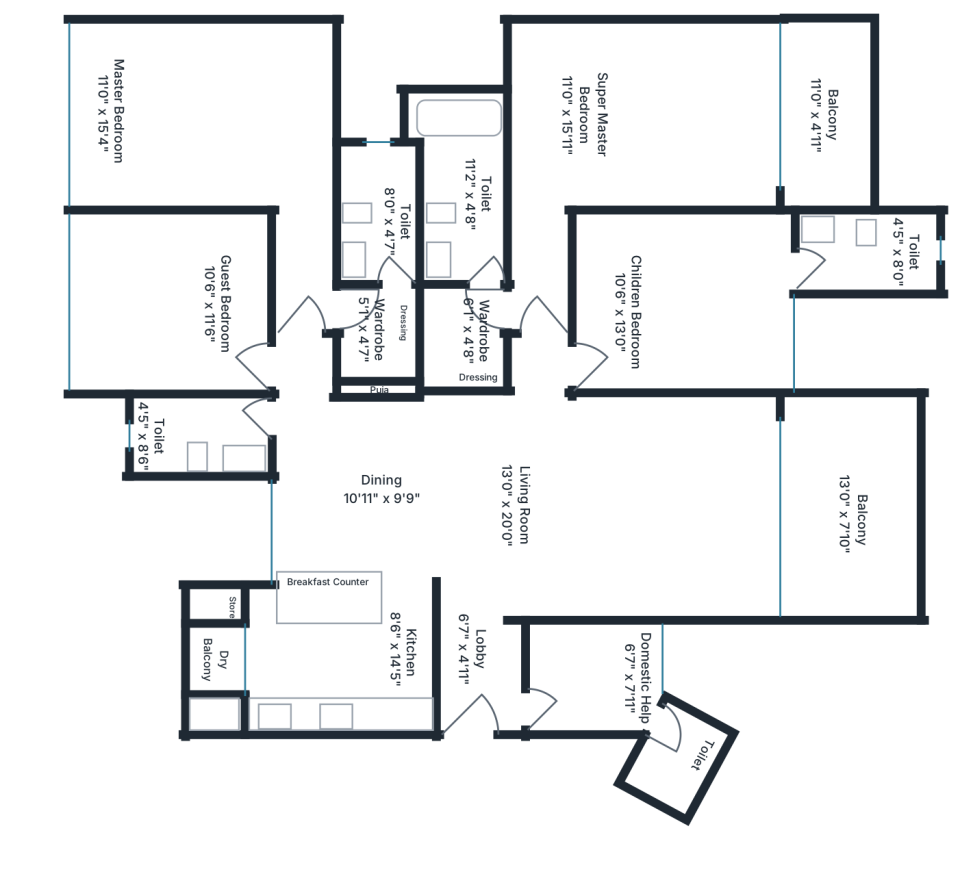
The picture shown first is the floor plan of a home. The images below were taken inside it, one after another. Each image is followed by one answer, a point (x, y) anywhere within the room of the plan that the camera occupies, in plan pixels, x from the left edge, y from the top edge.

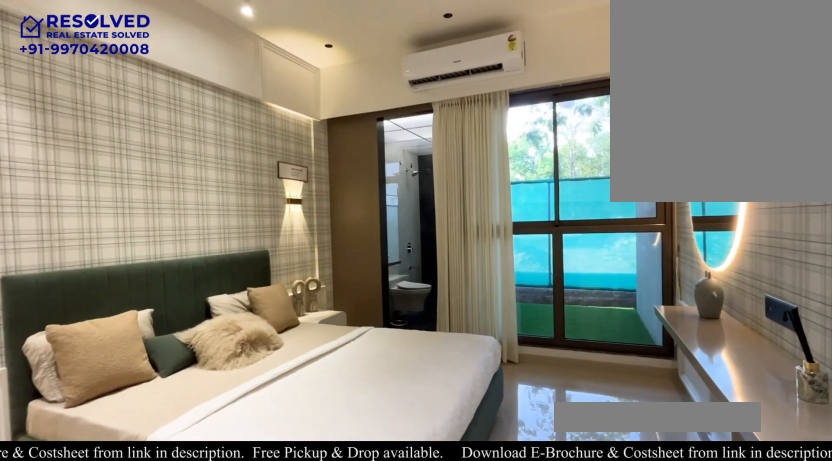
(684, 301)
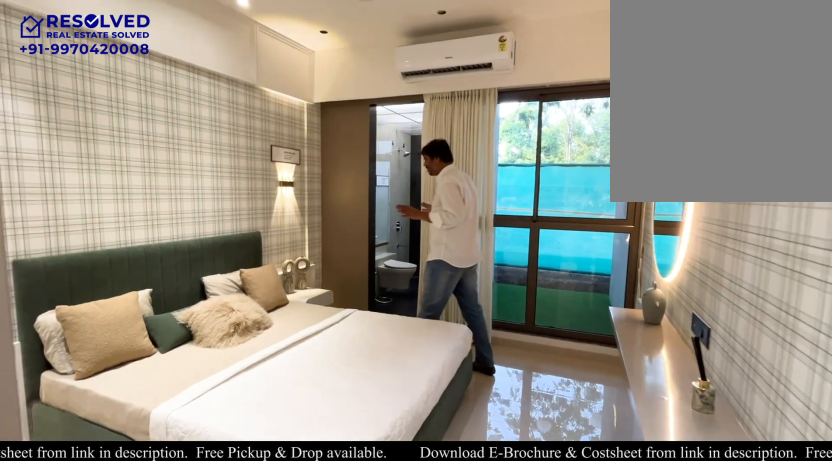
(684, 301)
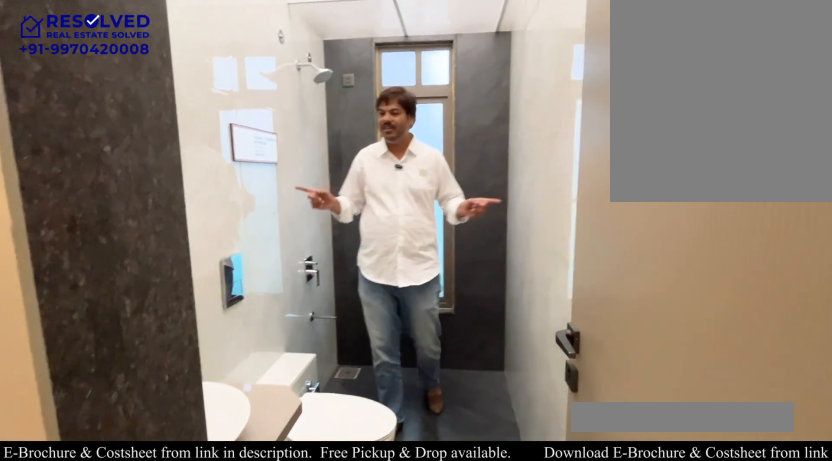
(862, 250)
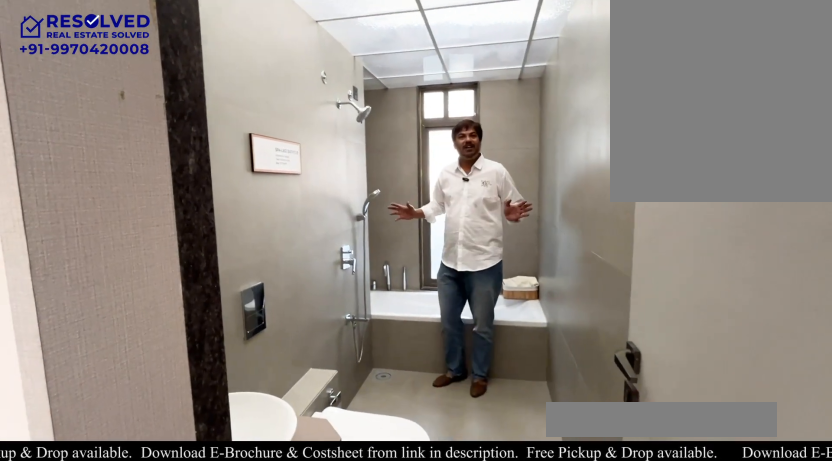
(462, 184)
